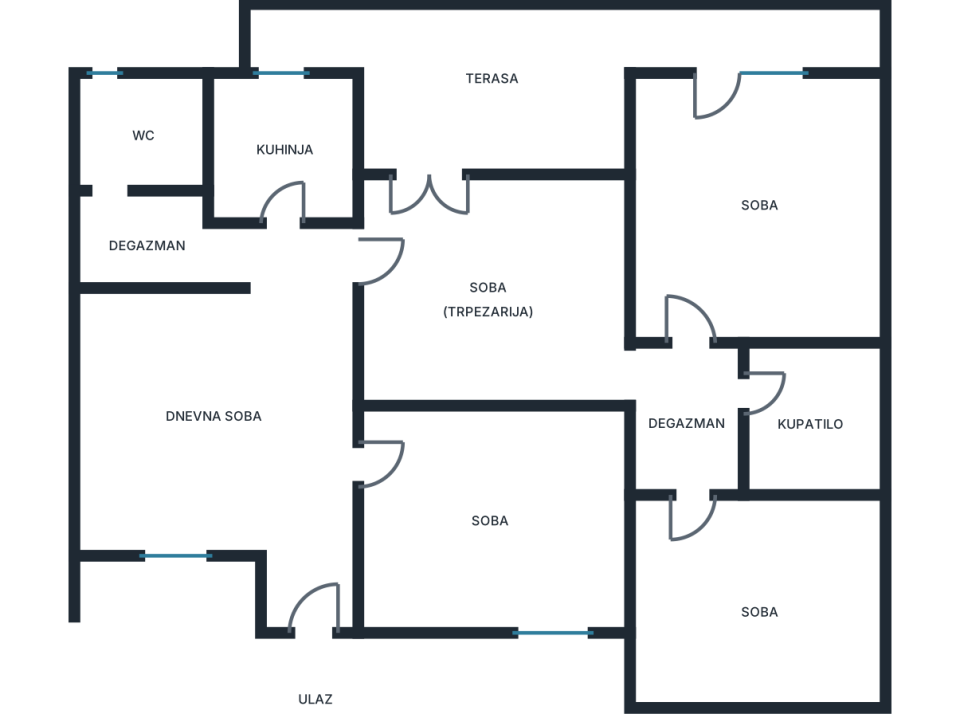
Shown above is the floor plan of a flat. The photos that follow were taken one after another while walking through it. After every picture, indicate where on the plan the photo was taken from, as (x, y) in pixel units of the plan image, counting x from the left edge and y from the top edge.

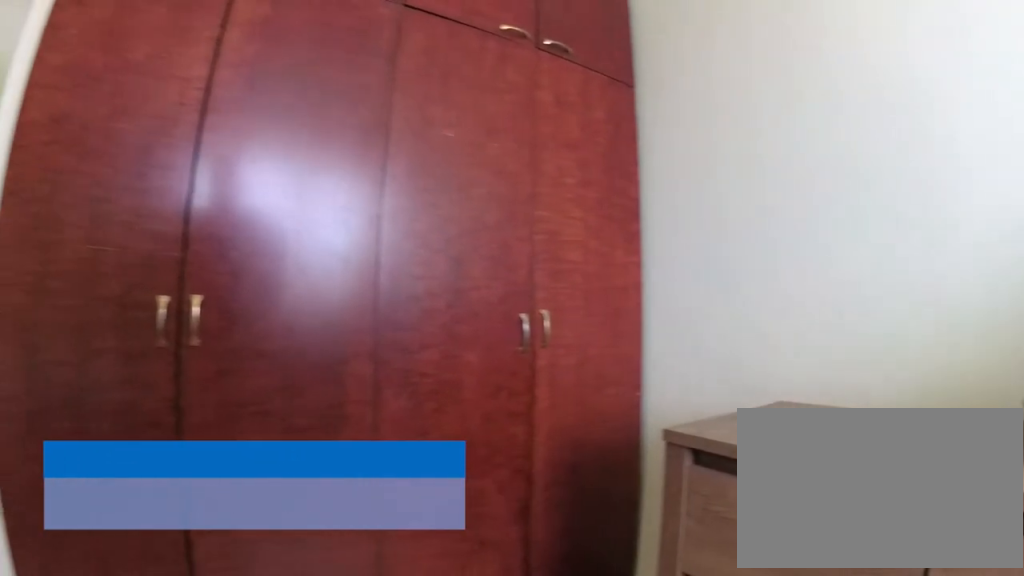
(555, 544)
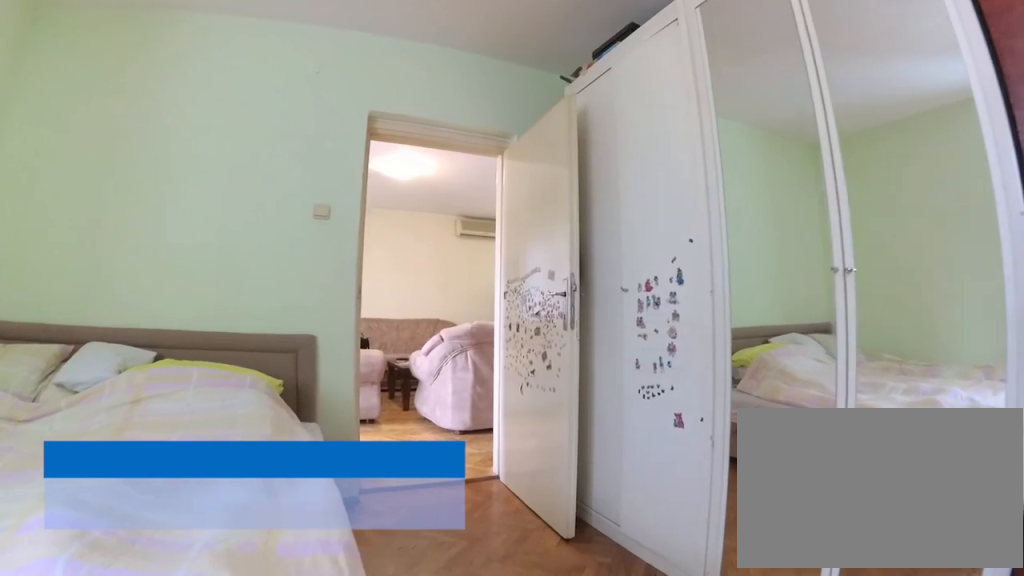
(567, 498)
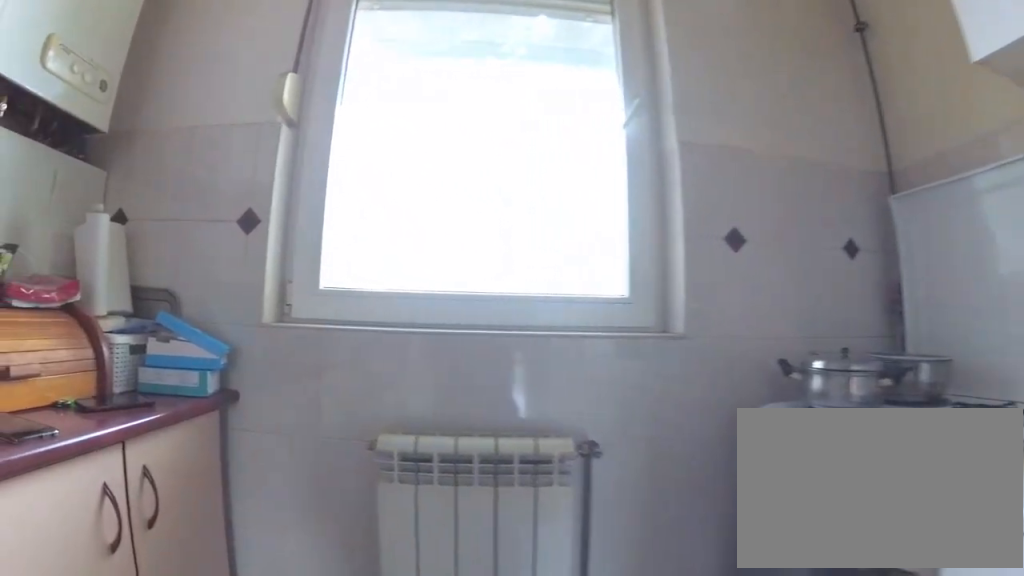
(284, 171)
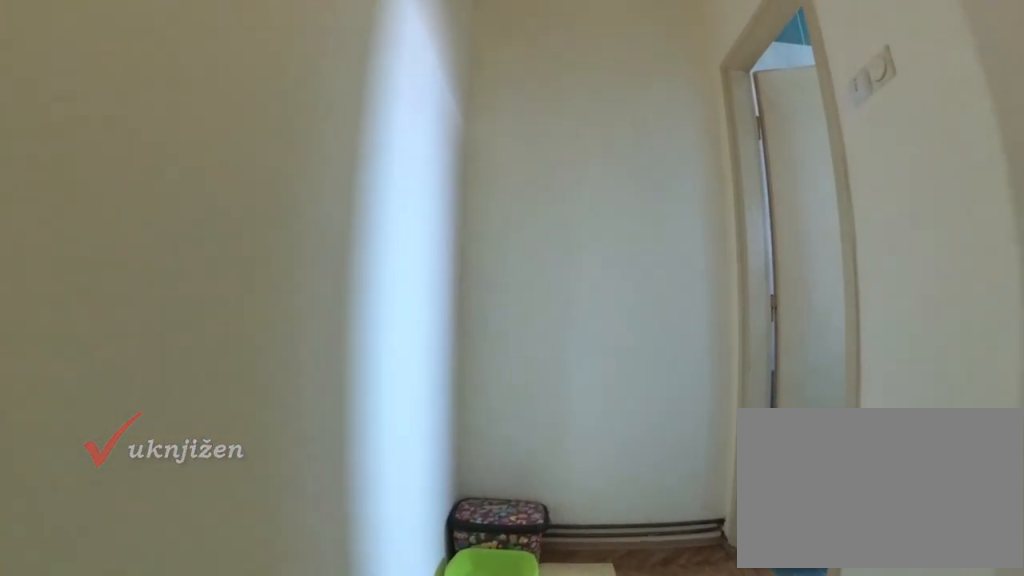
(245, 264)
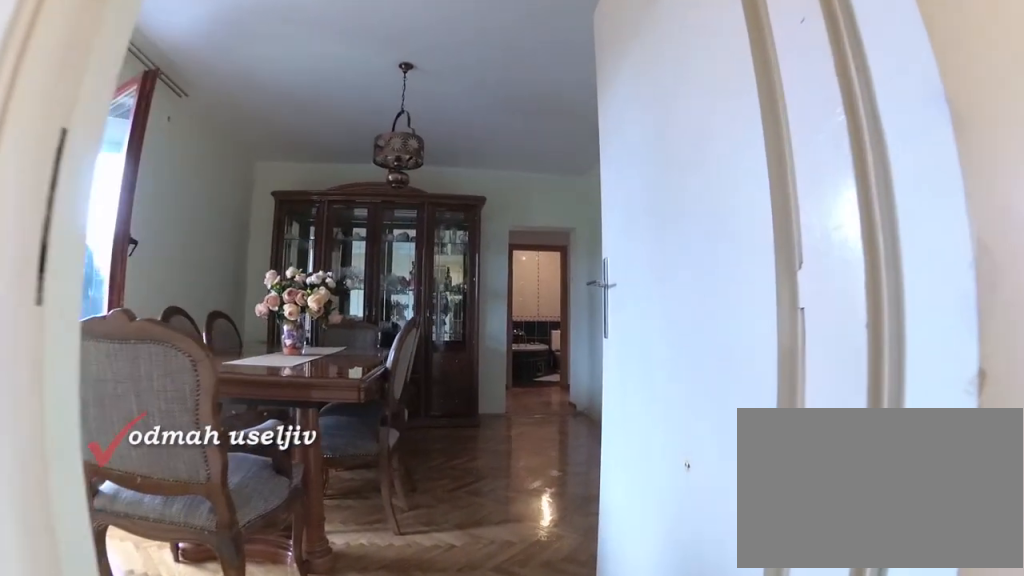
(291, 283)
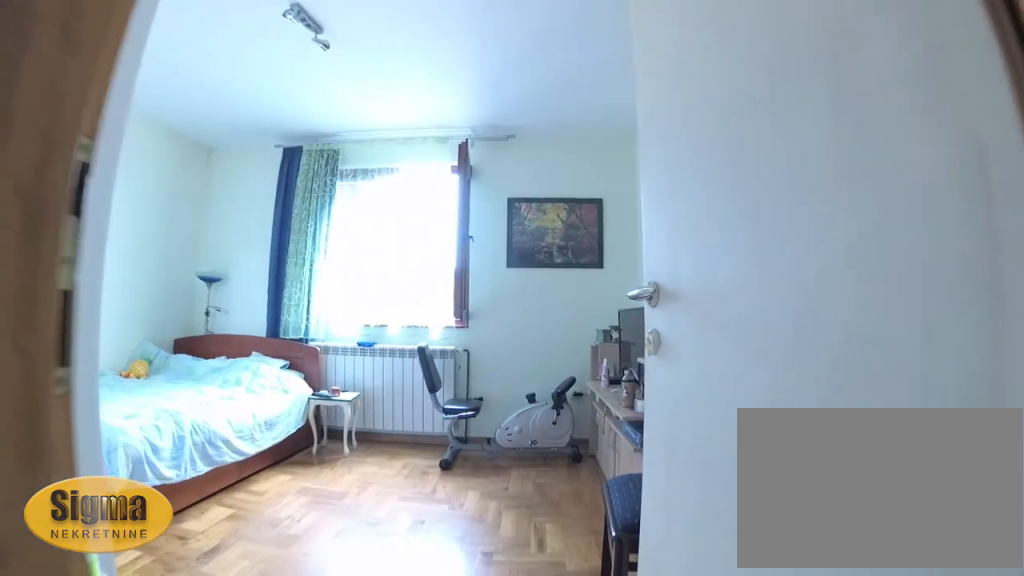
(691, 439)
